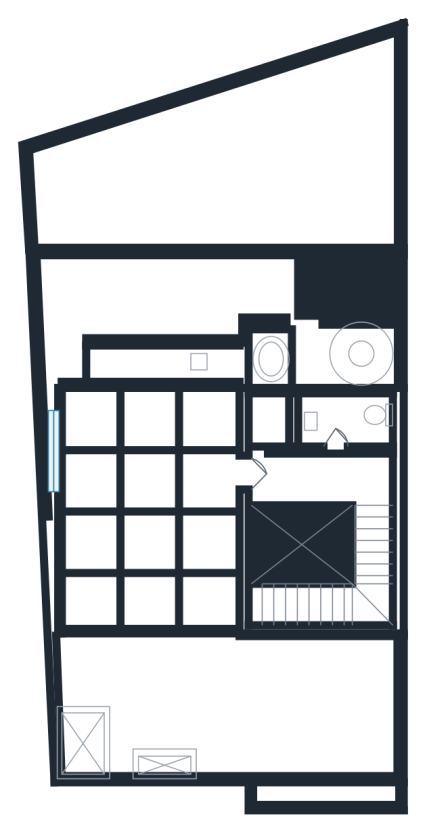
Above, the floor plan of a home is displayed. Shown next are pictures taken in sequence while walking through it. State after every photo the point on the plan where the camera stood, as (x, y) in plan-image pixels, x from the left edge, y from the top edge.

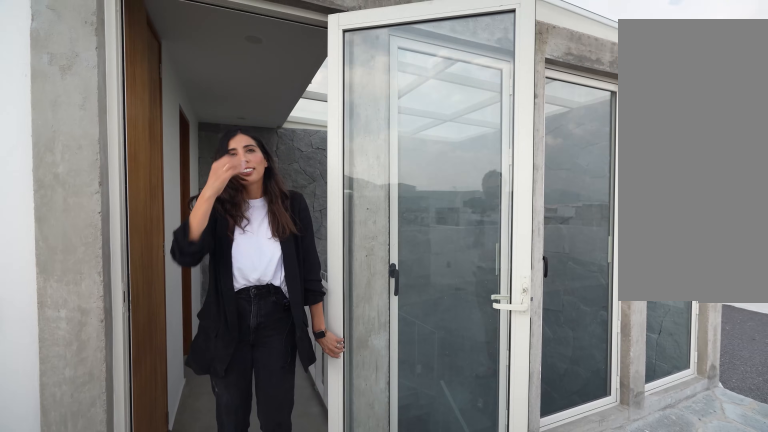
(200, 475)
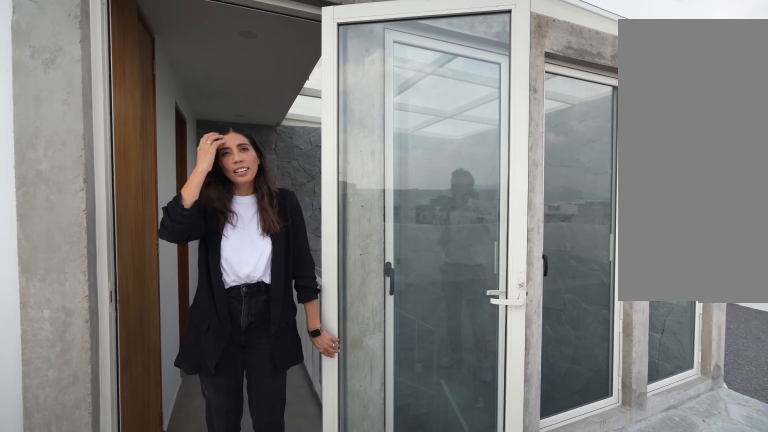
(196, 473)
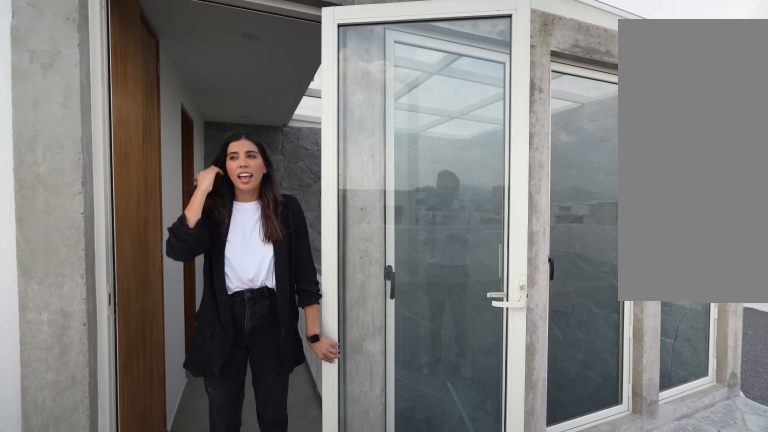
(196, 472)
